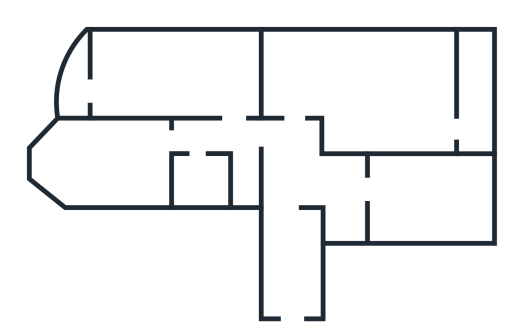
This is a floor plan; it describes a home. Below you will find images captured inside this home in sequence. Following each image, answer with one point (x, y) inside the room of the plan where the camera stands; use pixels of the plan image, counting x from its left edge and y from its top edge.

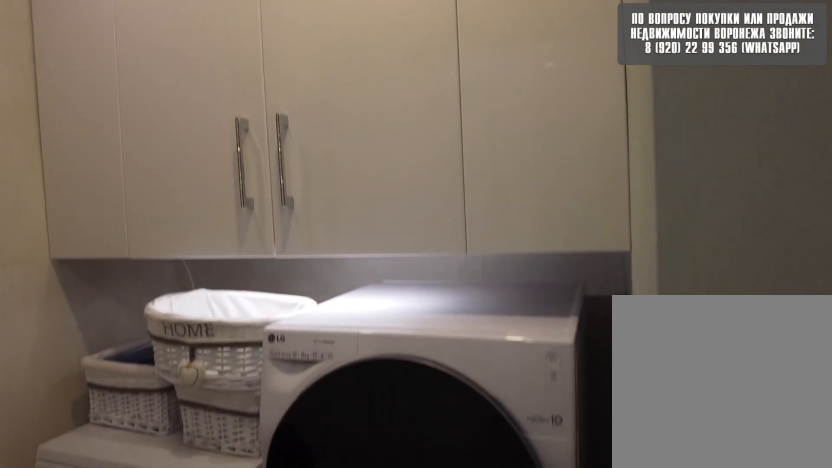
(350, 191)
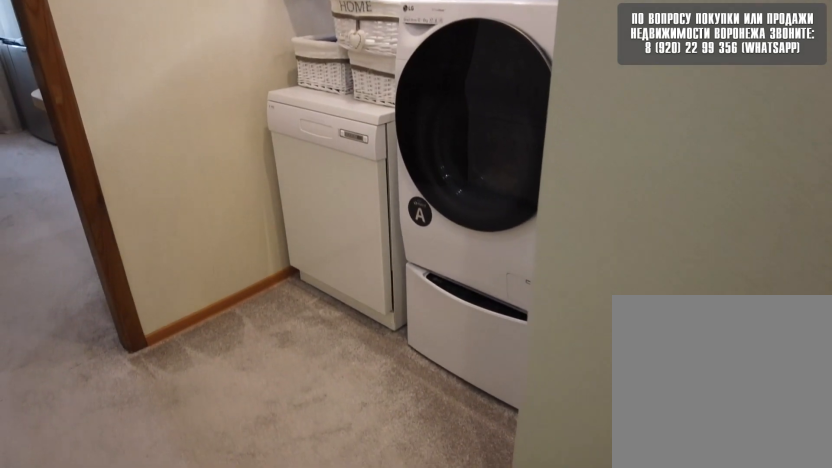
(350, 191)
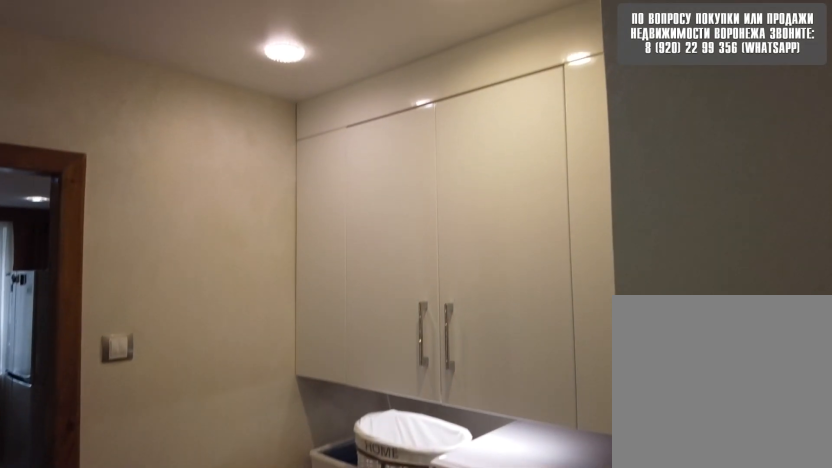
(350, 191)
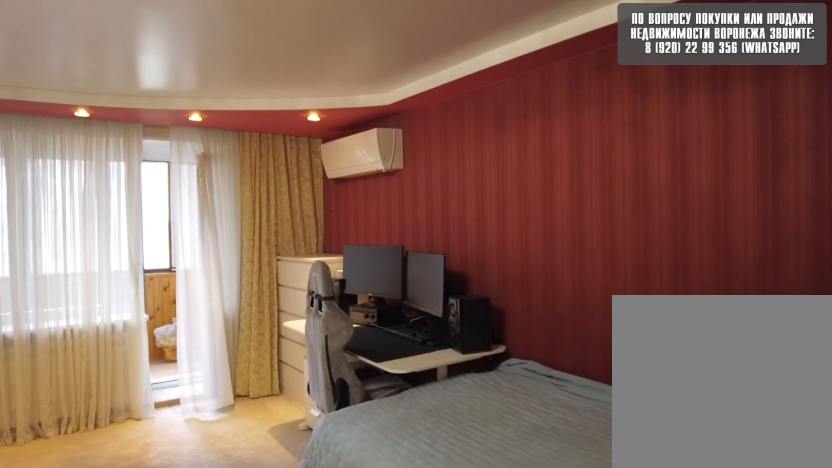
(333, 83)
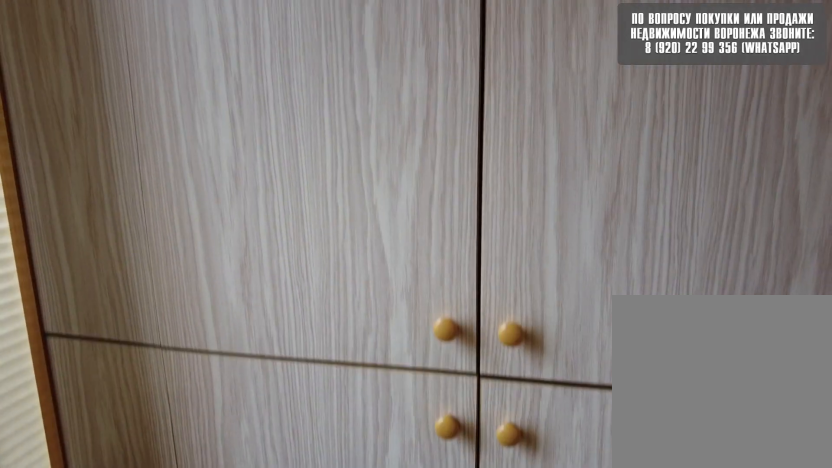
(485, 124)
